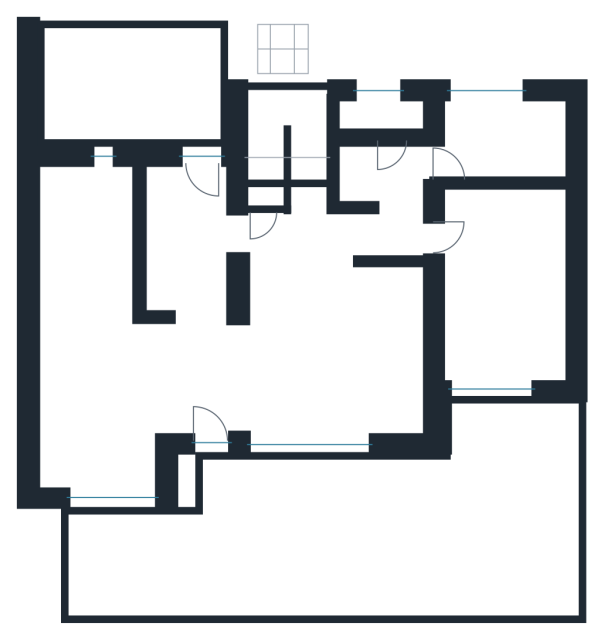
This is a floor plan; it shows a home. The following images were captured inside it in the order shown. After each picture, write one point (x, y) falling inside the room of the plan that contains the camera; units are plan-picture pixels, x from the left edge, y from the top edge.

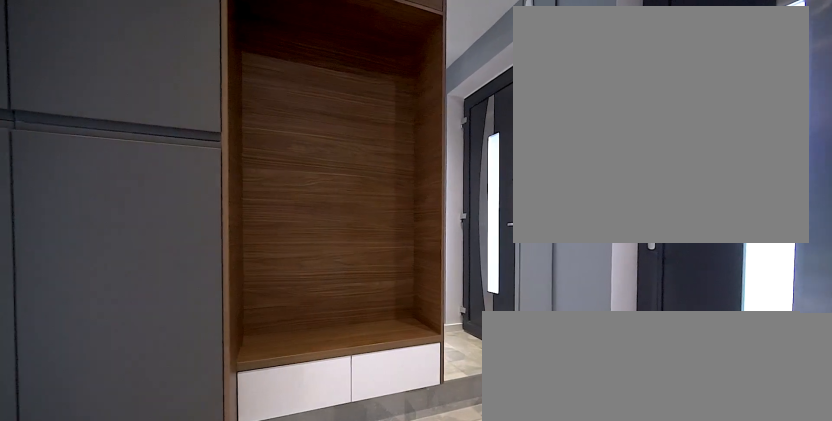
(184, 242)
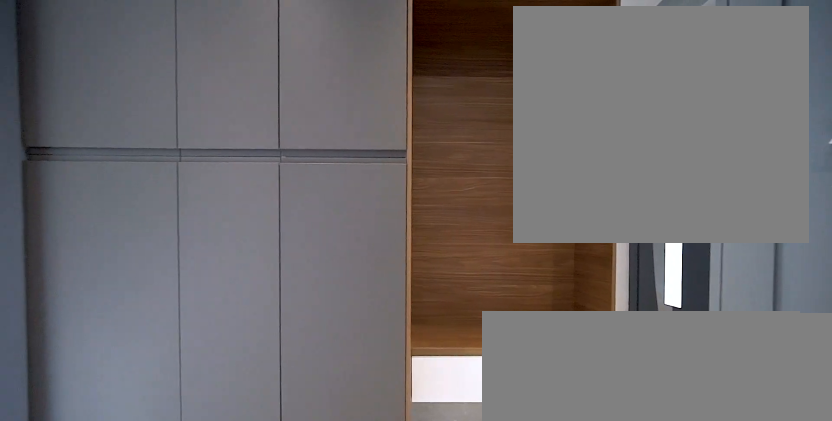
(184, 242)
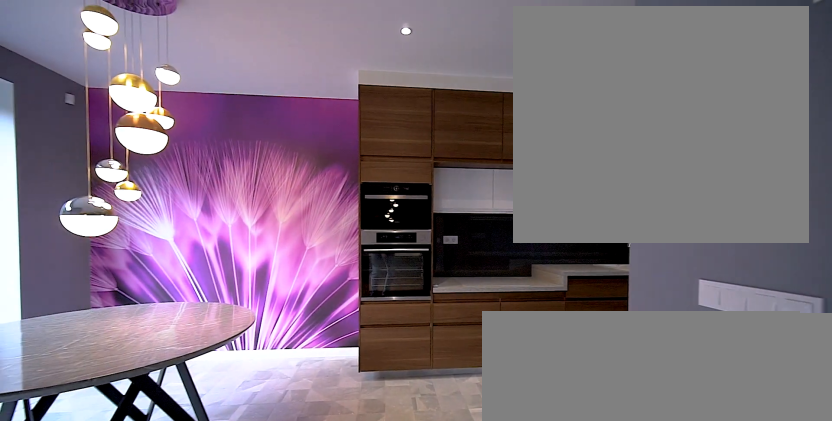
(100, 411)
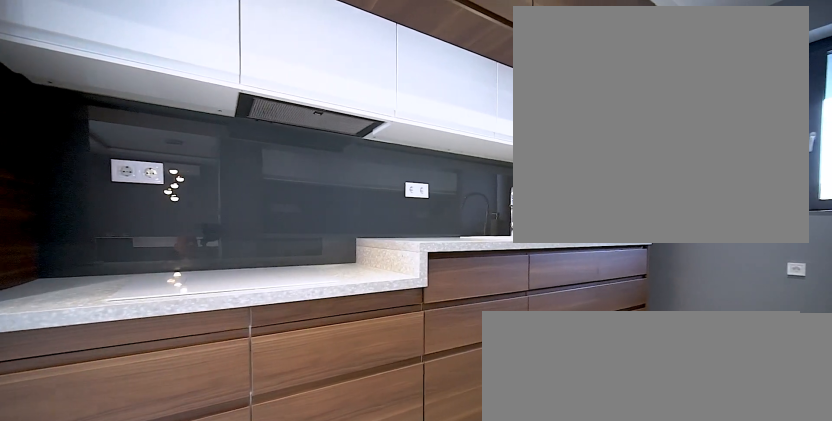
(89, 279)
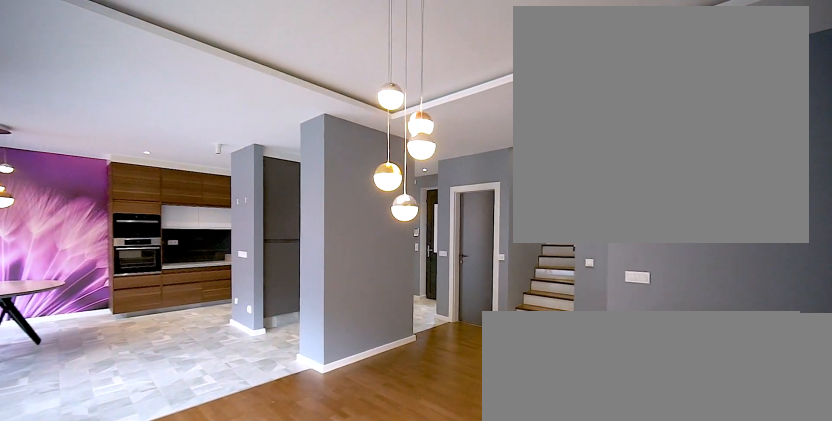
(330, 355)
